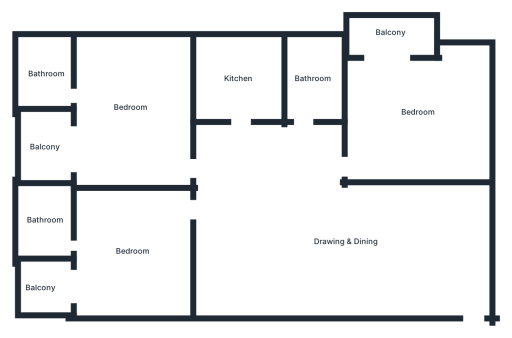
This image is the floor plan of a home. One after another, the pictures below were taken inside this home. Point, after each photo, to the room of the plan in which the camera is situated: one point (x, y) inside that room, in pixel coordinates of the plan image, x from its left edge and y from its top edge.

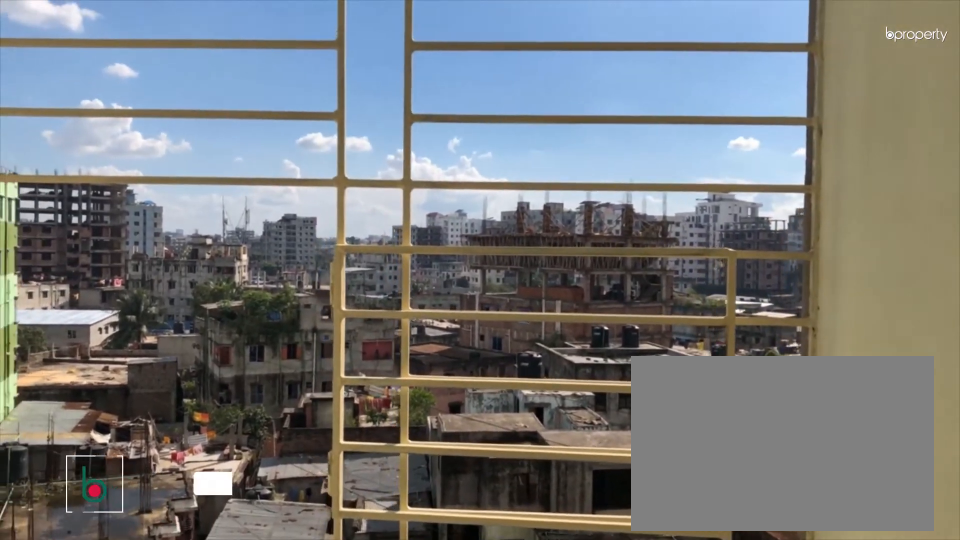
(43, 149)
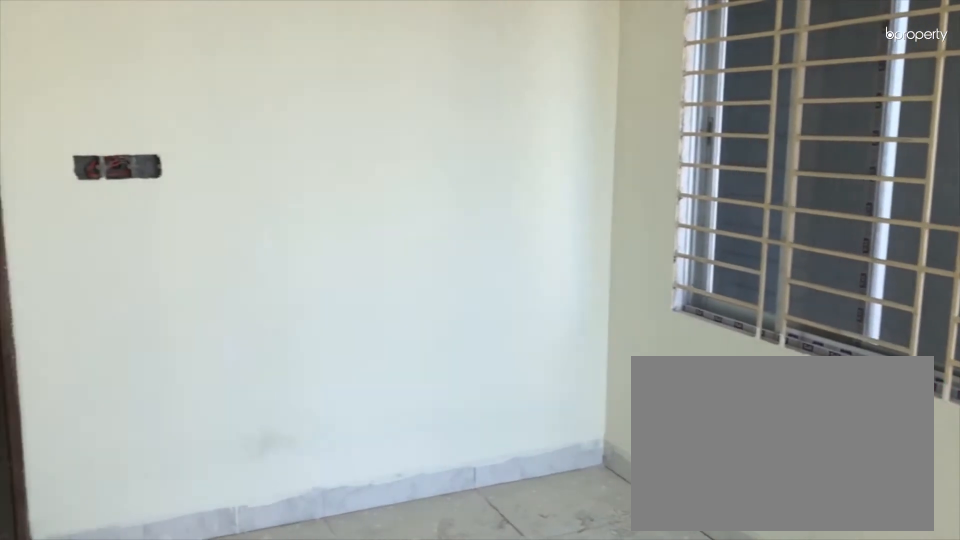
(131, 249)
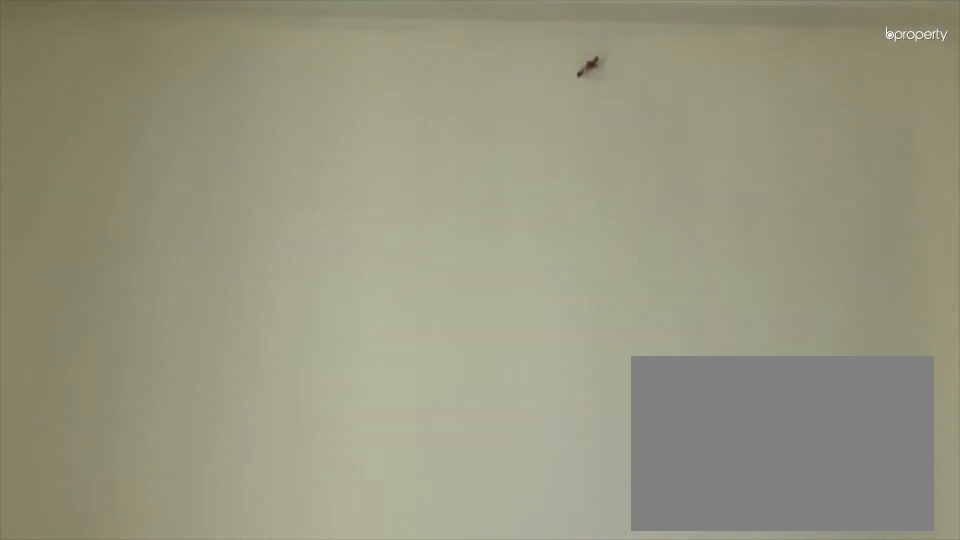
(131, 249)
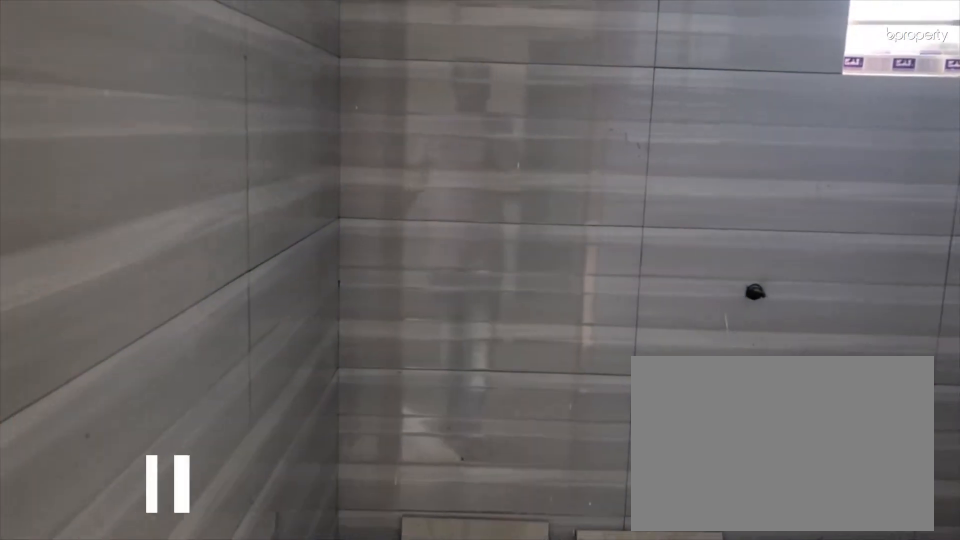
(47, 218)
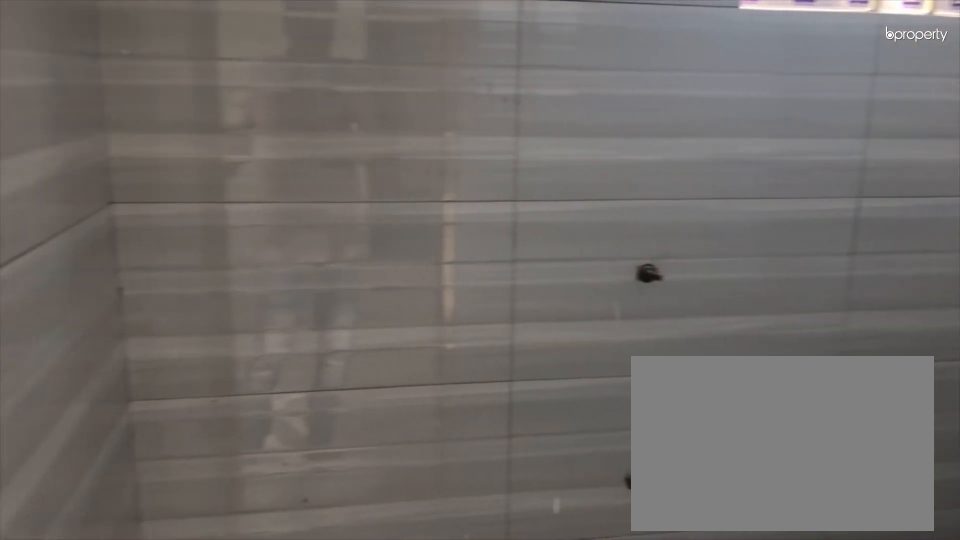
(47, 218)
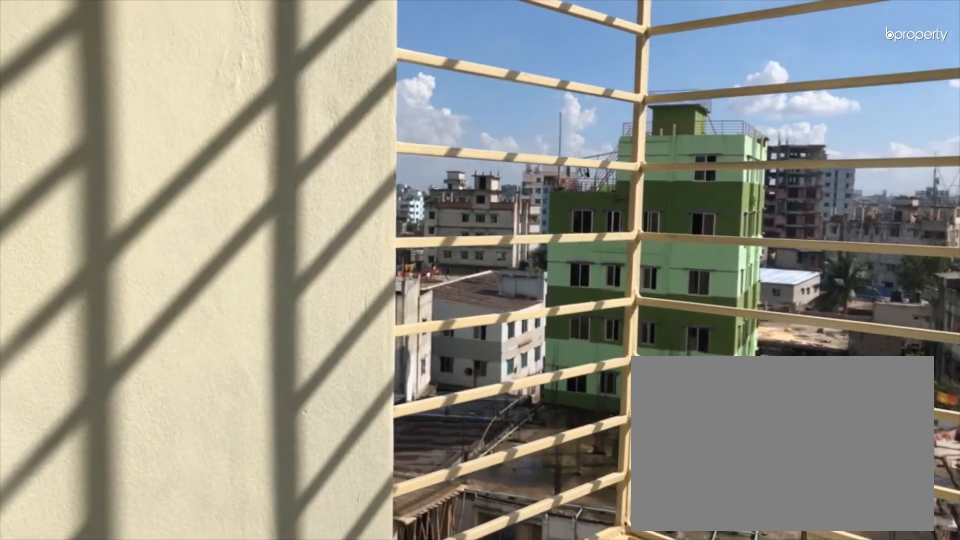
(40, 288)
